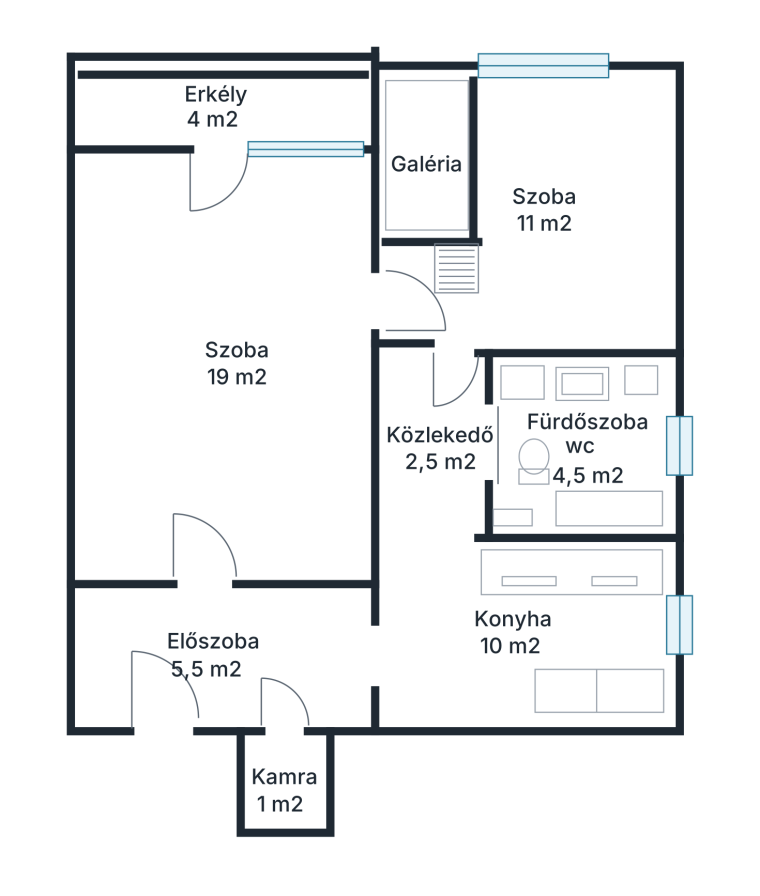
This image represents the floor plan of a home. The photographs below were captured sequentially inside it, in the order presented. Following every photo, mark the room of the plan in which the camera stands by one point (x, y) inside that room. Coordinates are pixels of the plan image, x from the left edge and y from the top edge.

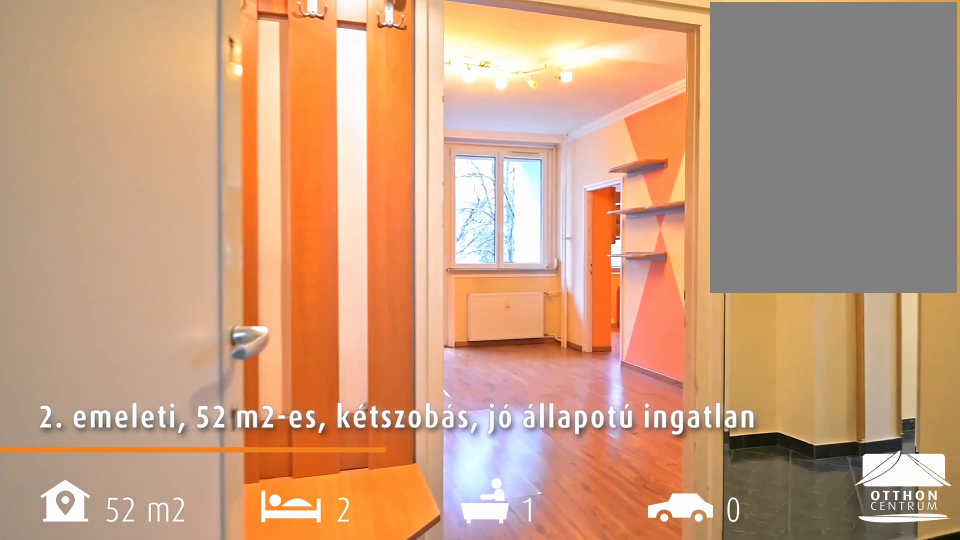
(205, 651)
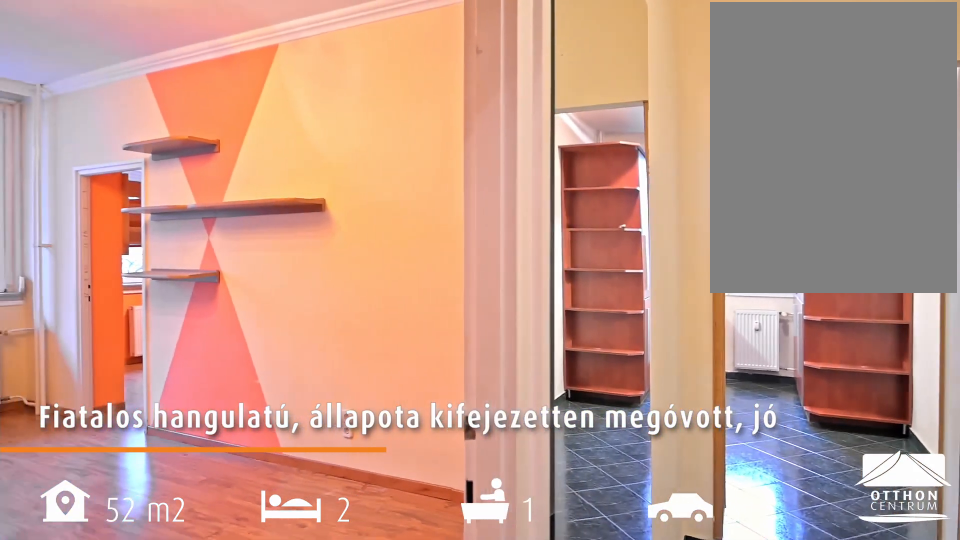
(205, 651)
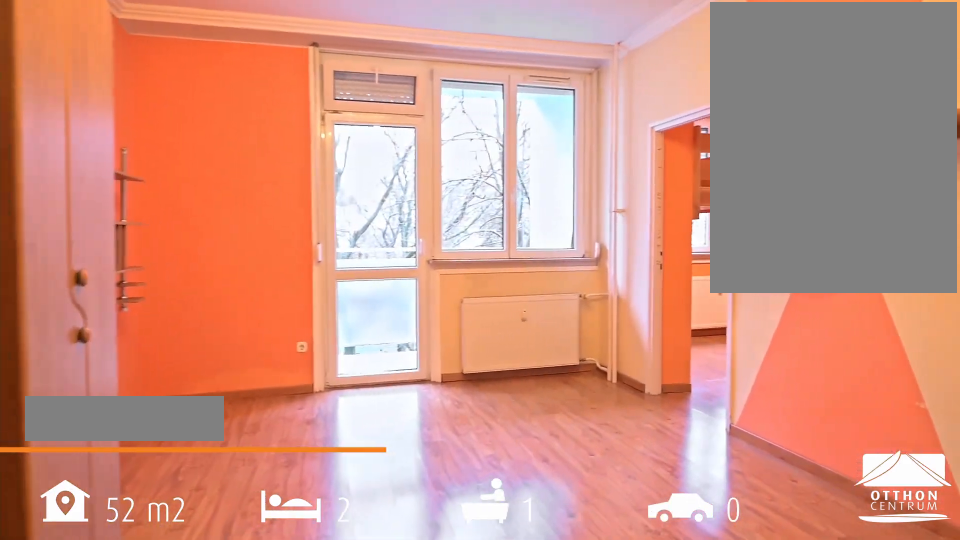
(236, 358)
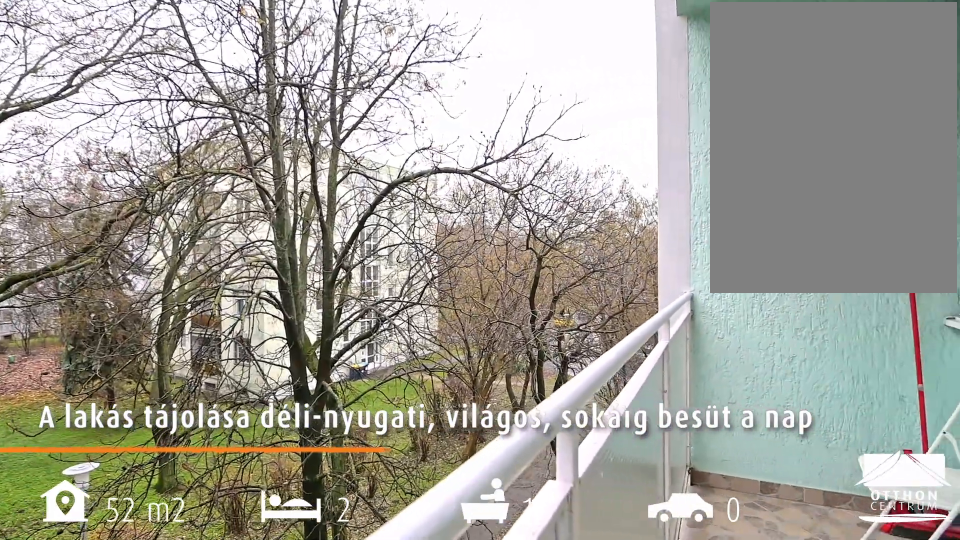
(220, 102)
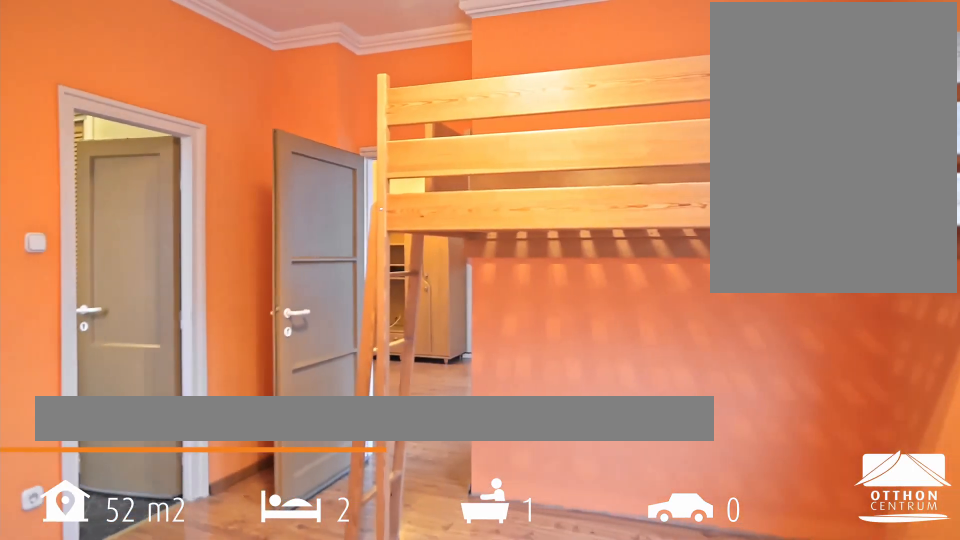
(545, 206)
